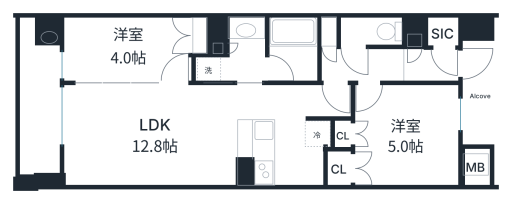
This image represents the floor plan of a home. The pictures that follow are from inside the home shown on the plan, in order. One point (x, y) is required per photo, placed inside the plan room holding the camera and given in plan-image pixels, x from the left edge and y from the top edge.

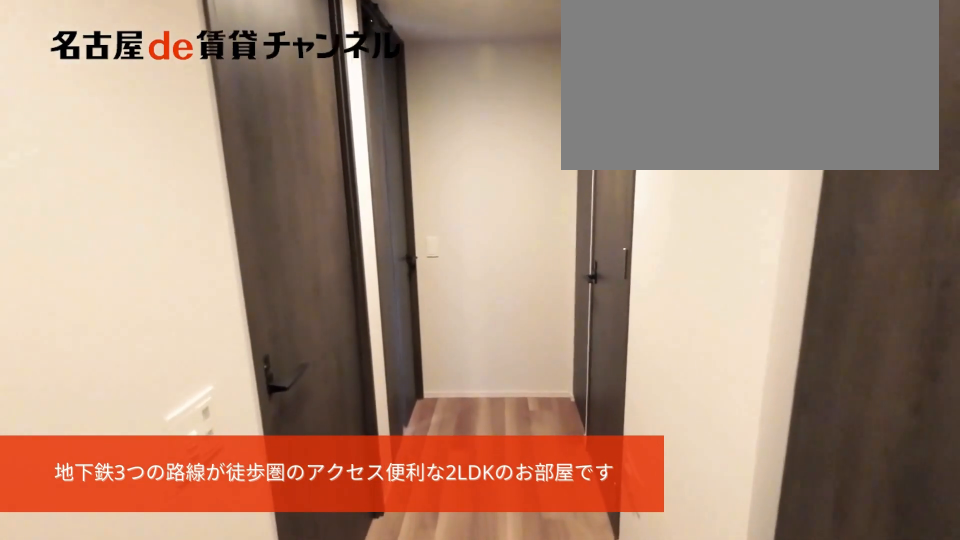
(444, 65)
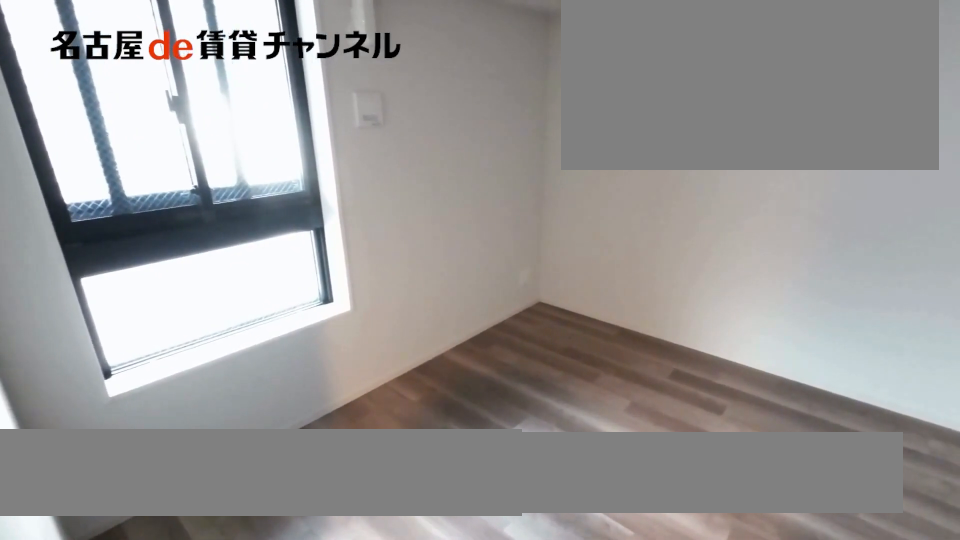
(405, 133)
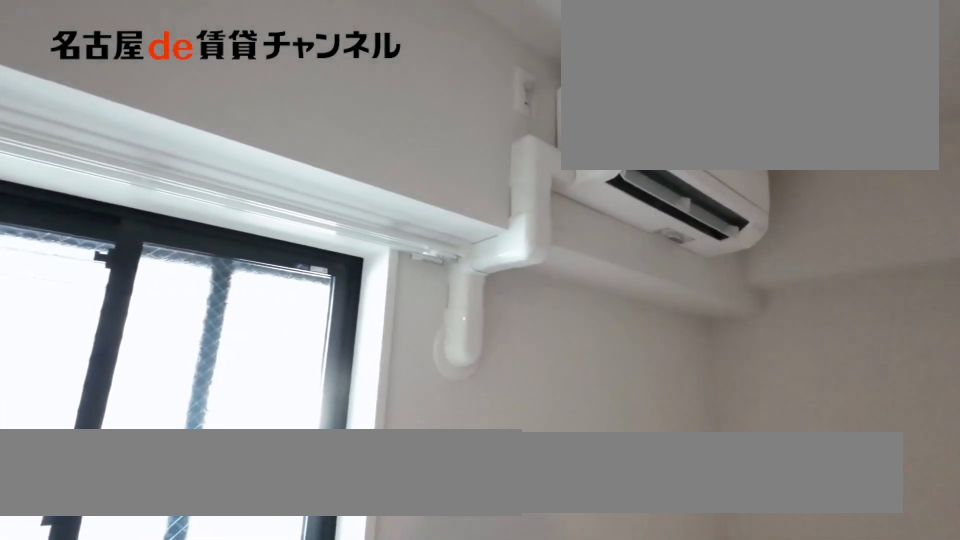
(405, 133)
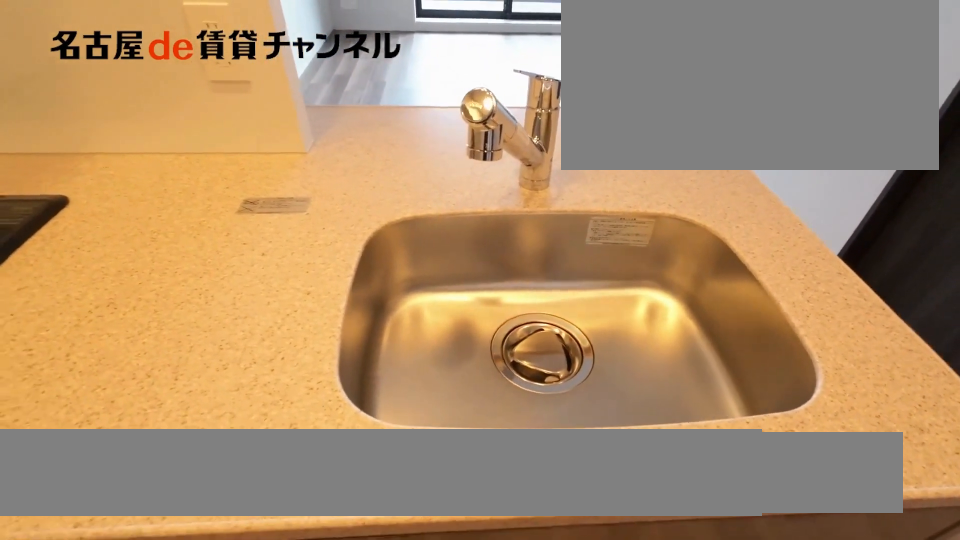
(277, 152)
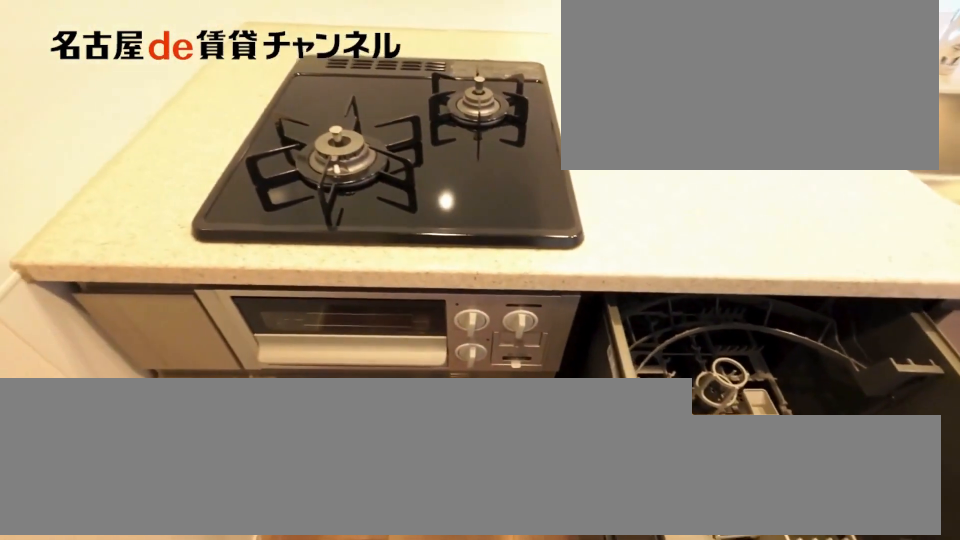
(277, 152)
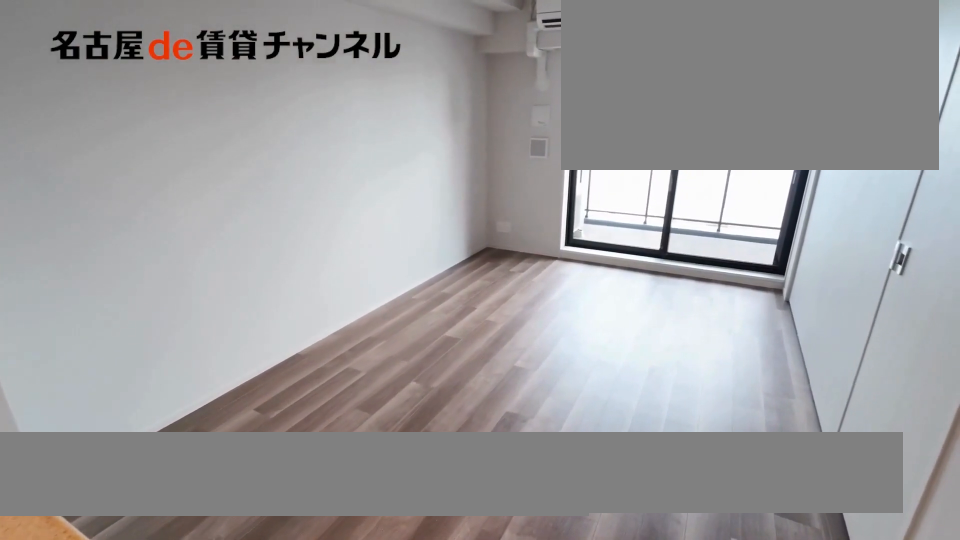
(147, 133)
